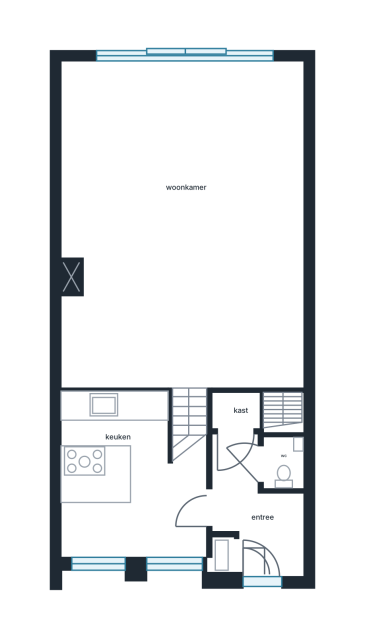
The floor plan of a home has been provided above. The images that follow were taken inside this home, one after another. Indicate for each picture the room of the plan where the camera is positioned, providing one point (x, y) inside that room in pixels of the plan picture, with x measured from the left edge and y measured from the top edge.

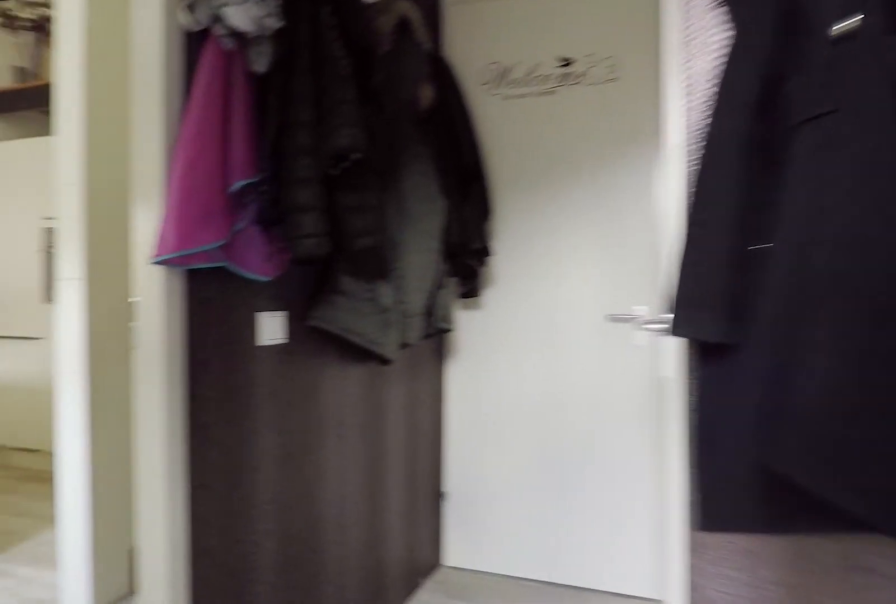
(255, 511)
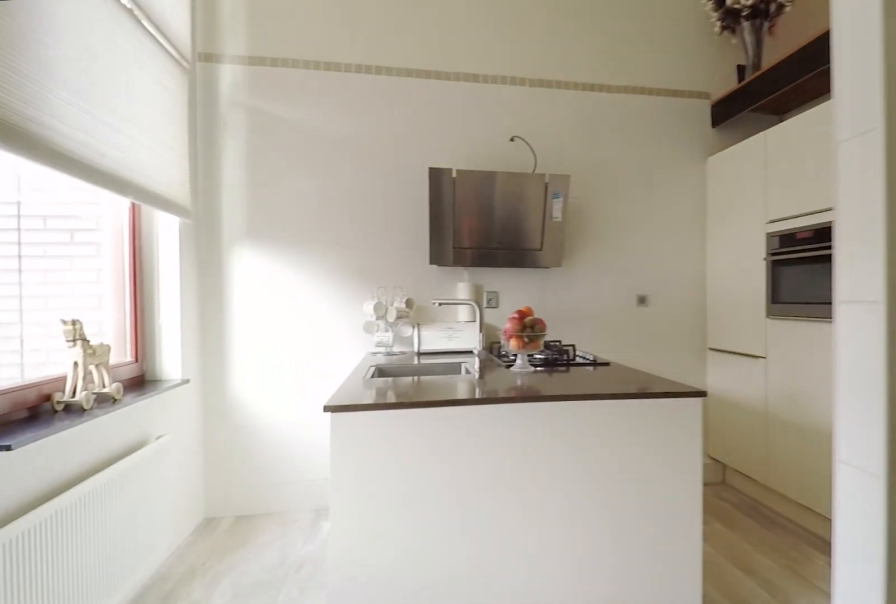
(128, 479)
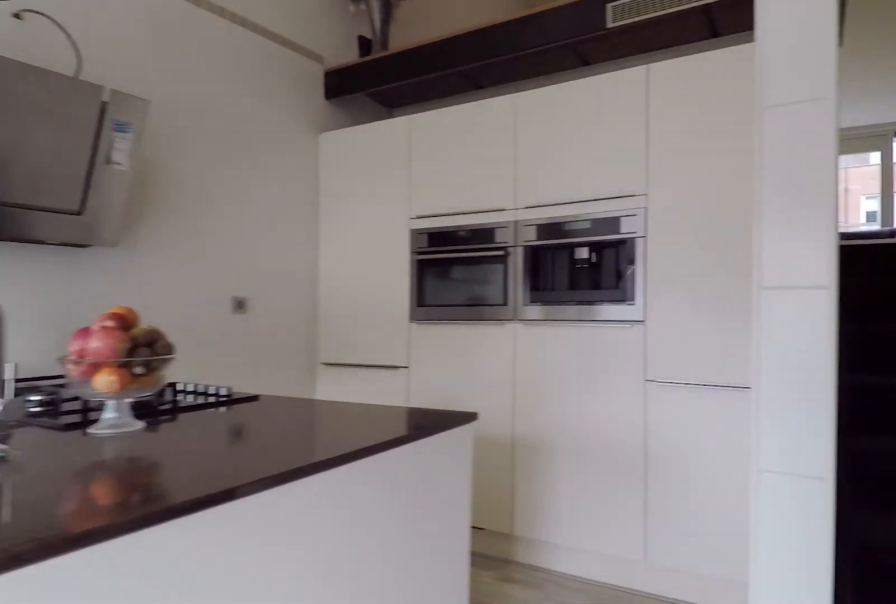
(128, 479)
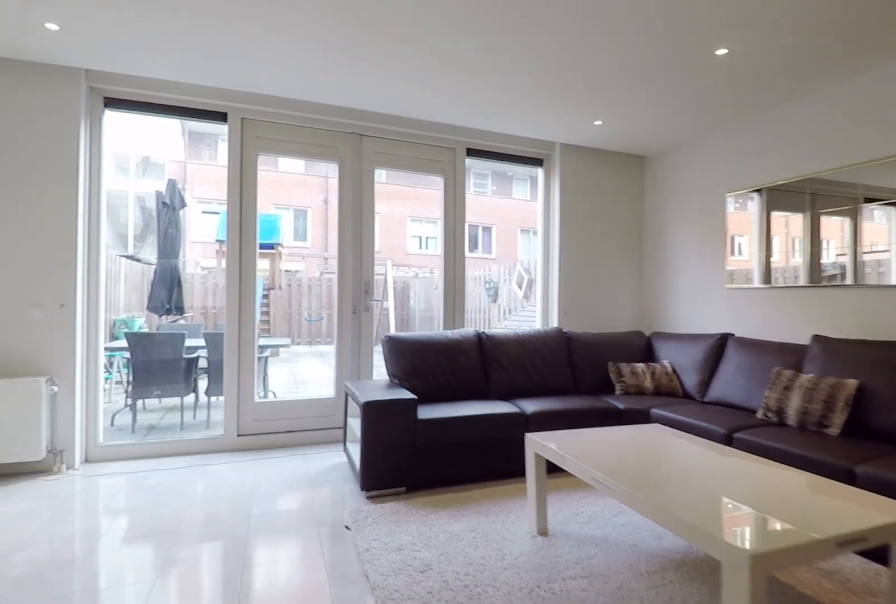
(178, 204)
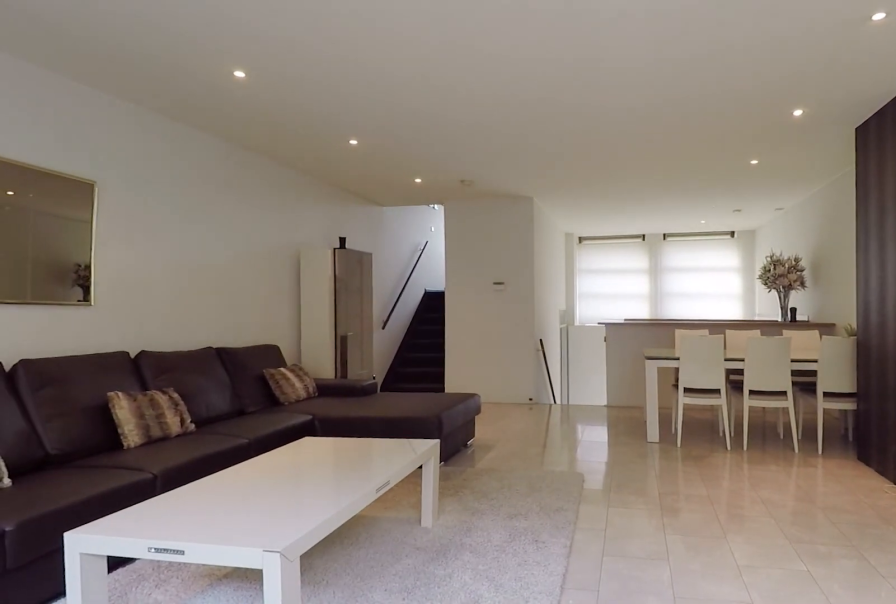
(178, 204)
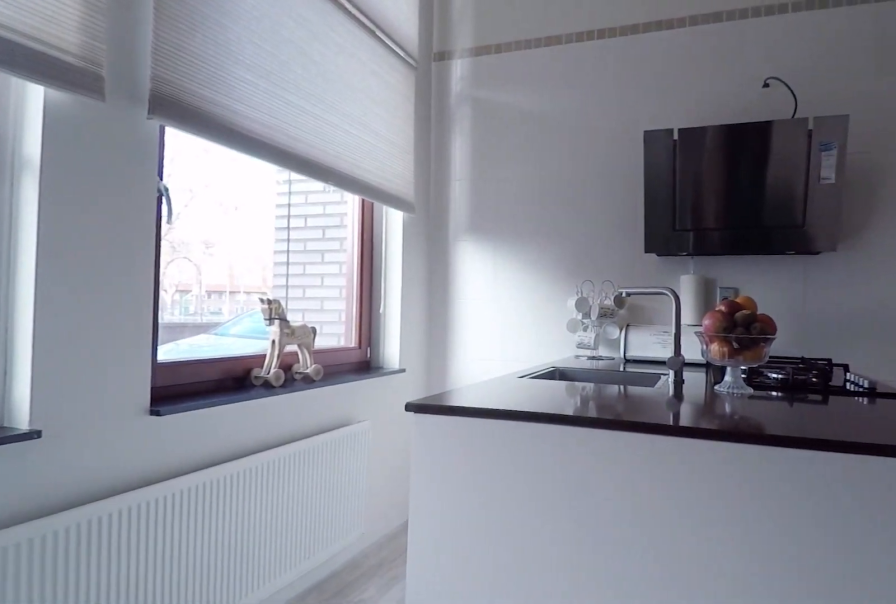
(129, 479)
